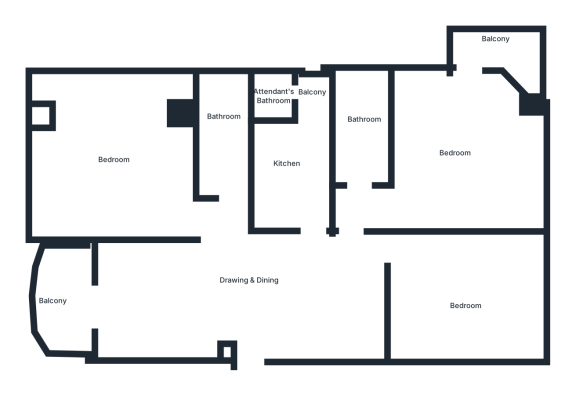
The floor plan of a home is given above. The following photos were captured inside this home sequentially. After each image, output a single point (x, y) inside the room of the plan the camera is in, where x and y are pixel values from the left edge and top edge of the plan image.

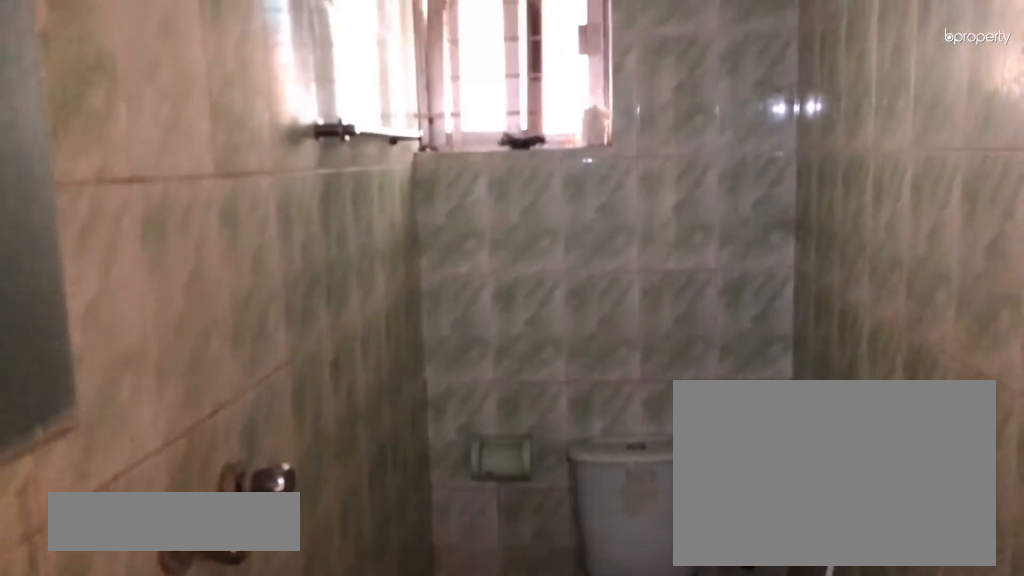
(360, 123)
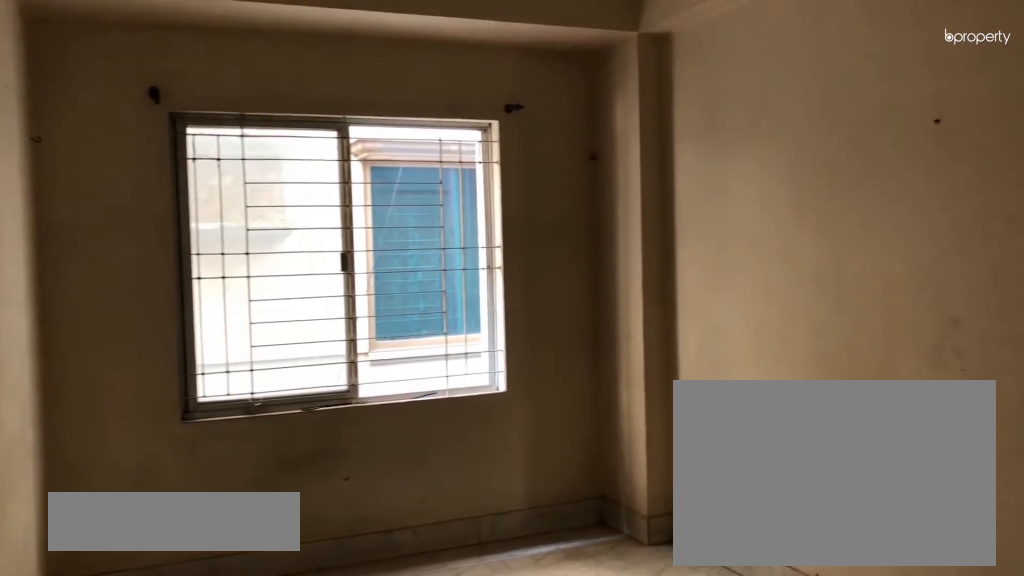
(468, 305)
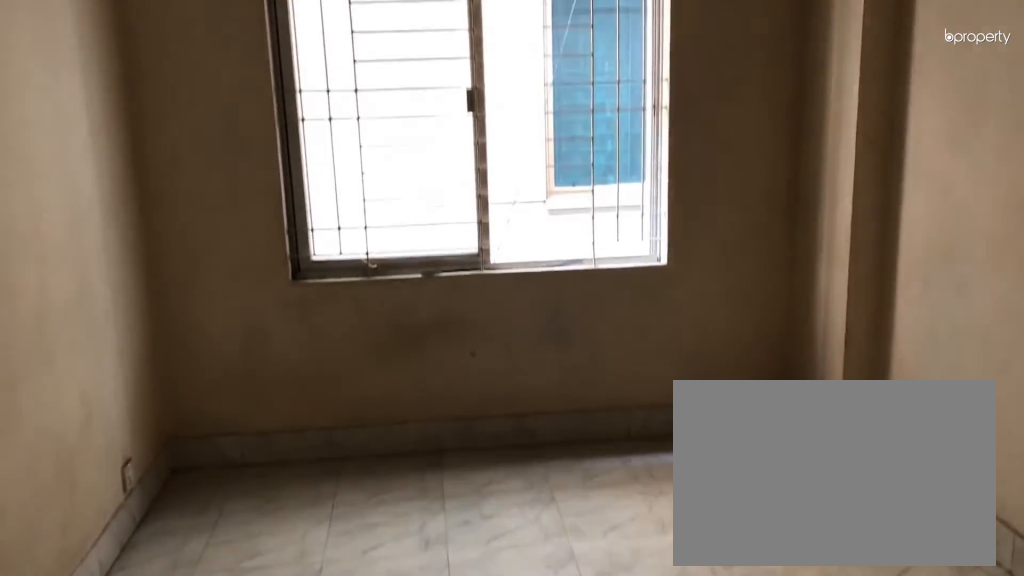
(468, 305)
